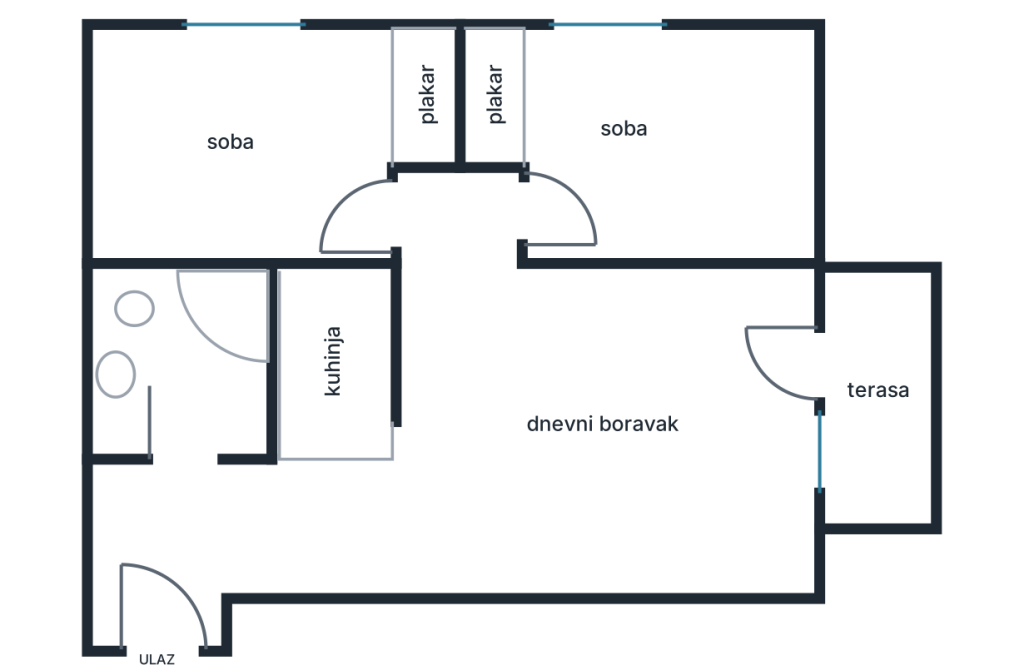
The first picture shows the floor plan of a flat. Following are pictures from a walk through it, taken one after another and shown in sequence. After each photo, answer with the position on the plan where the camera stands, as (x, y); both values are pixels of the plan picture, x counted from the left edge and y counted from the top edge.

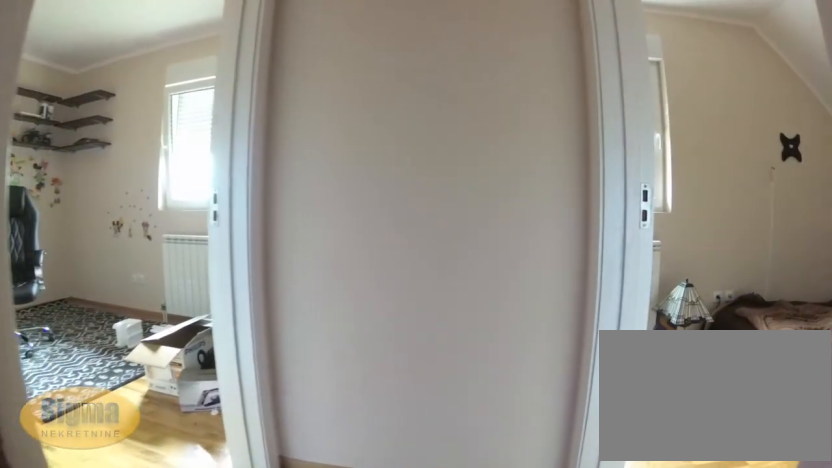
(448, 300)
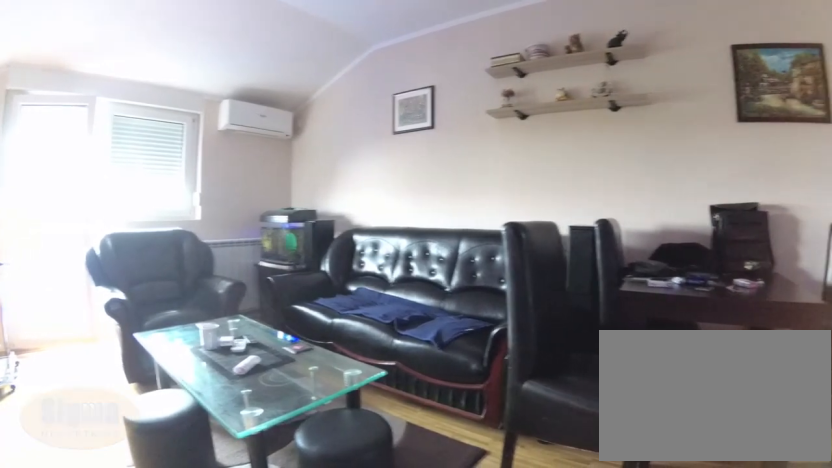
(420, 326)
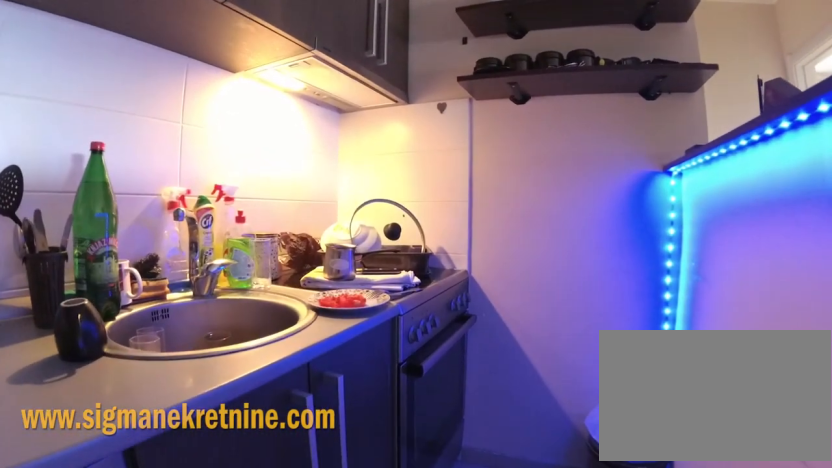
(351, 394)
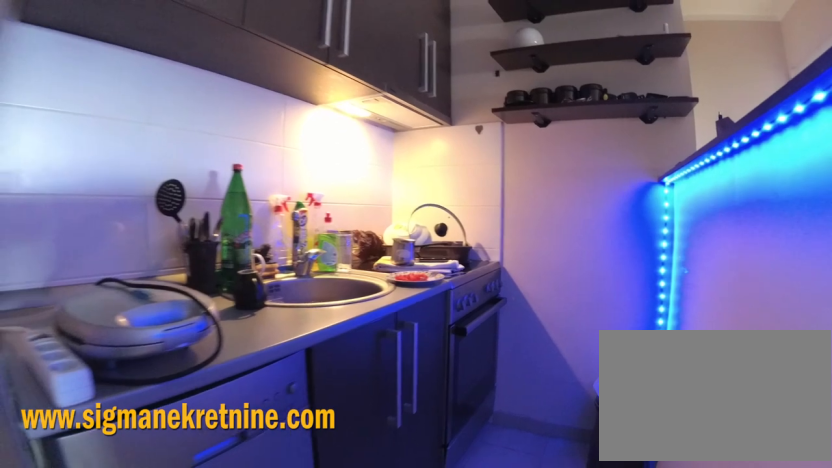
(372, 415)
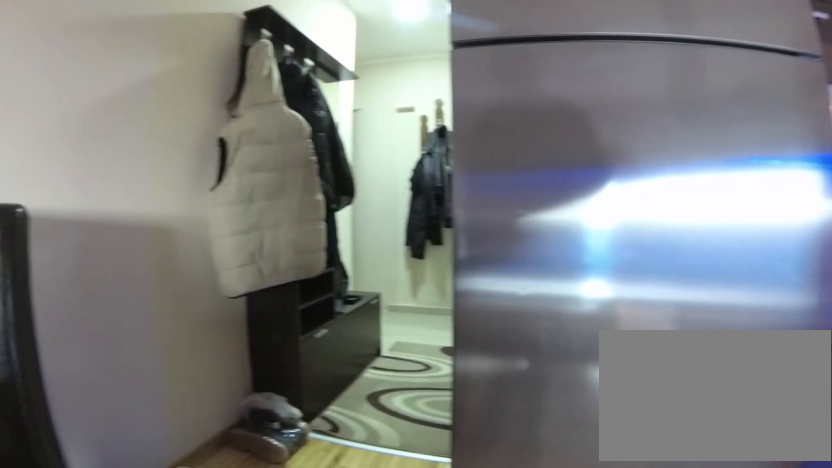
(405, 497)
